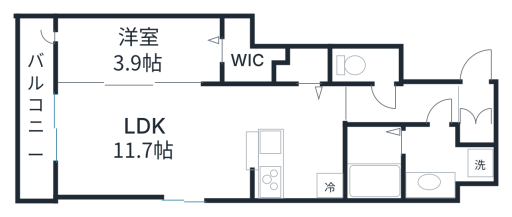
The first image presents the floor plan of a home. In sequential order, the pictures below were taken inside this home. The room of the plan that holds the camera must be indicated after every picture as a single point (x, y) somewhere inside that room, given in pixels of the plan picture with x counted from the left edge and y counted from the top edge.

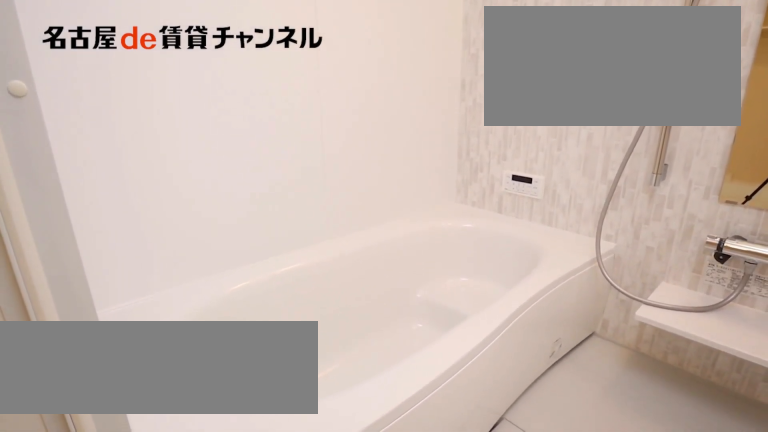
(373, 163)
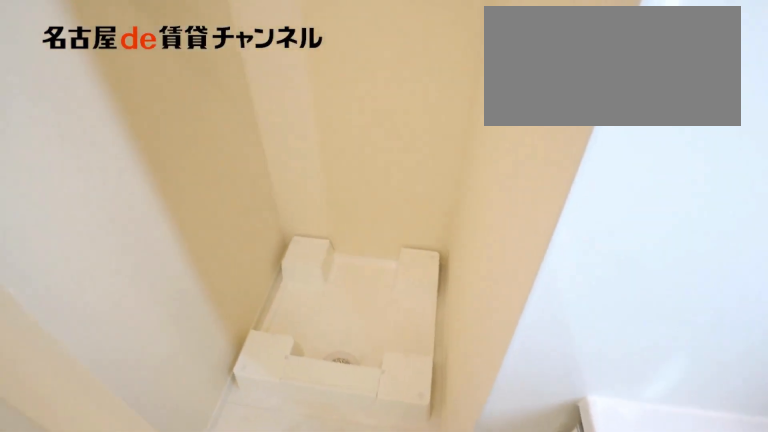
(443, 162)
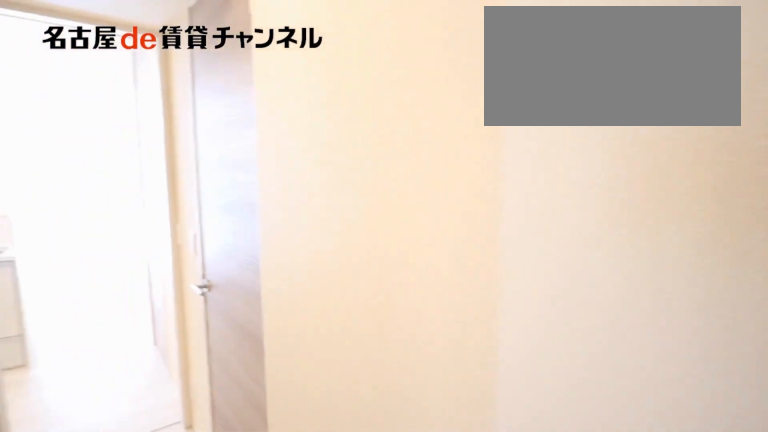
(443, 162)
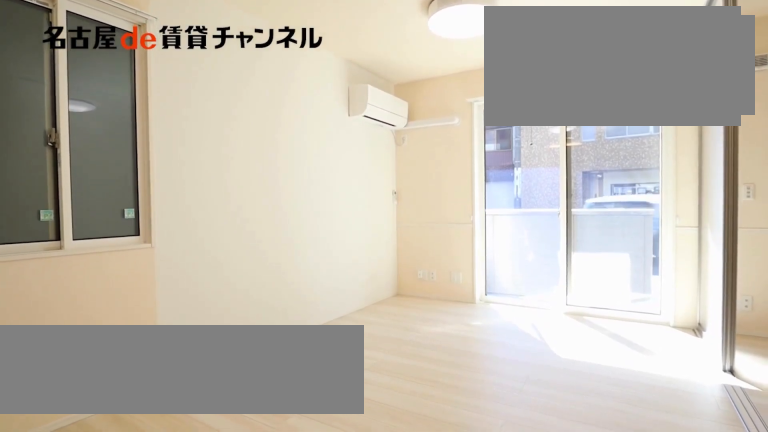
(155, 143)
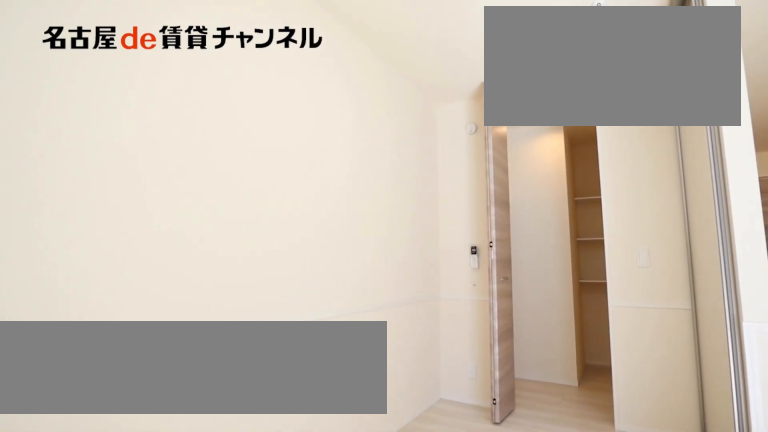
(139, 51)
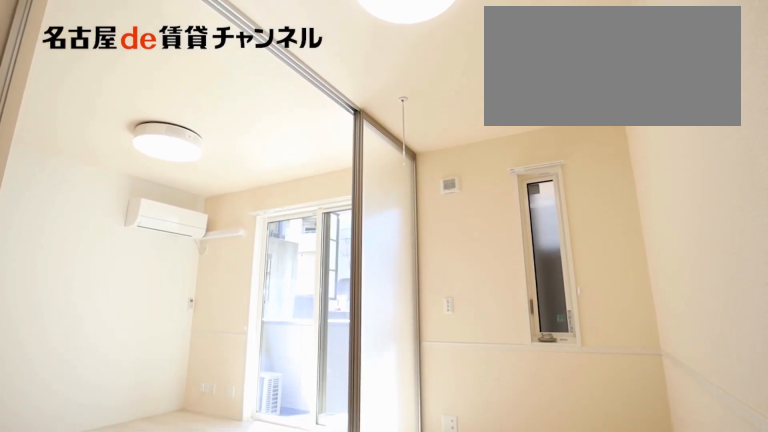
(139, 51)
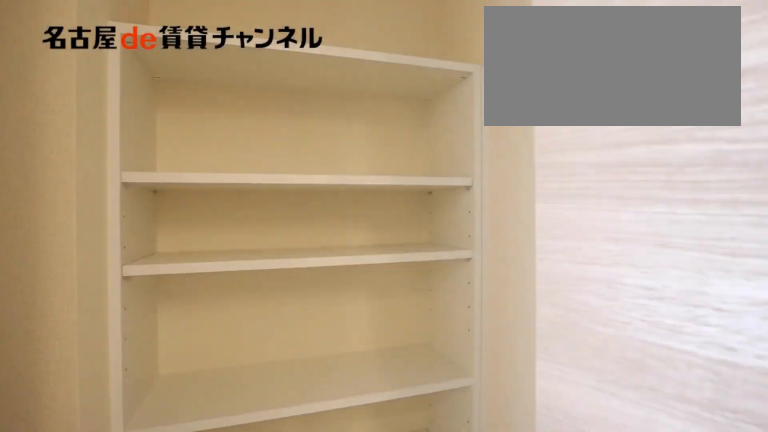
(302, 68)
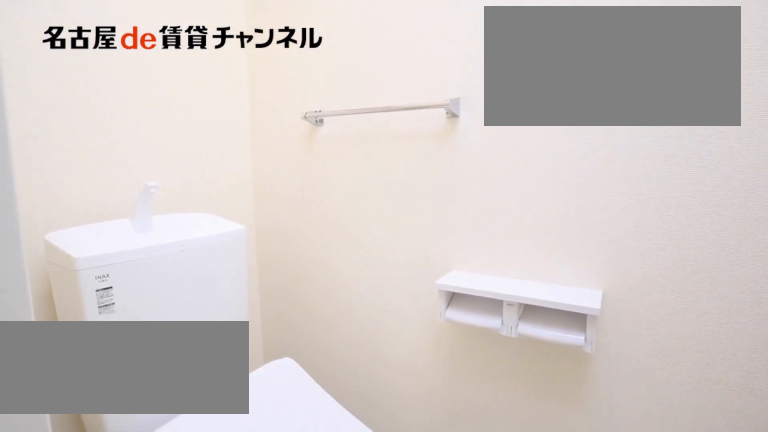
(366, 65)
